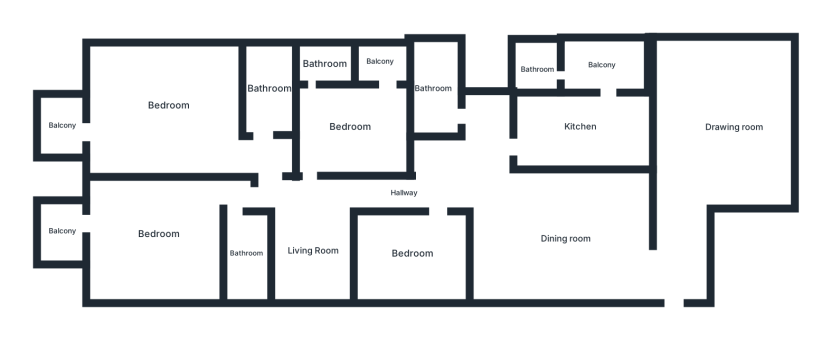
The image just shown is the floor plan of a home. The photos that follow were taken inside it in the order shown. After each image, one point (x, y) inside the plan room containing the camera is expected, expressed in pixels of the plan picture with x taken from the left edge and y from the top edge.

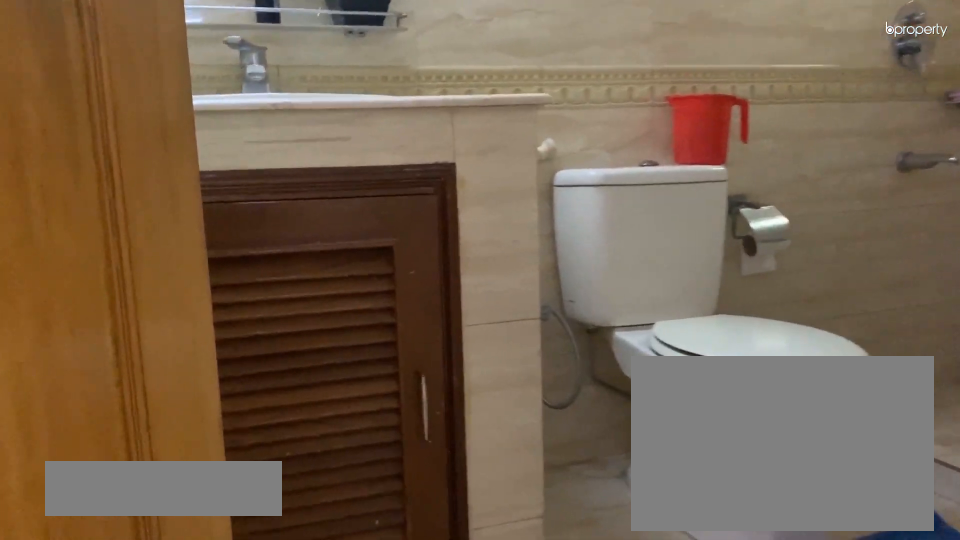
(435, 89)
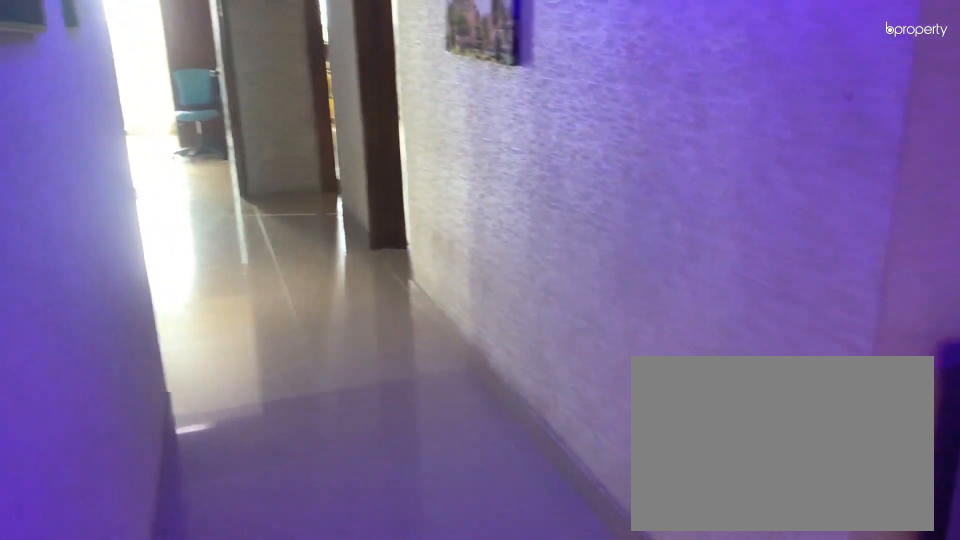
(404, 193)
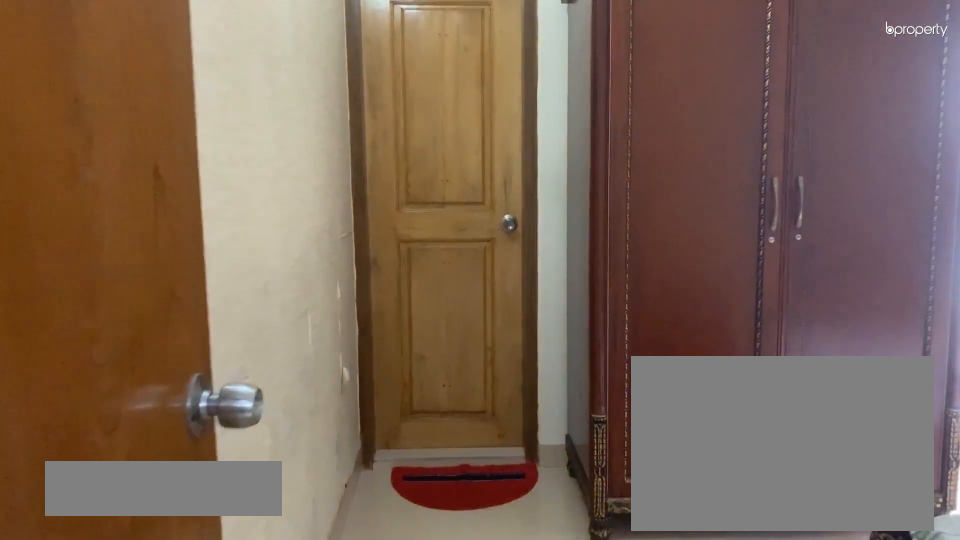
(351, 127)
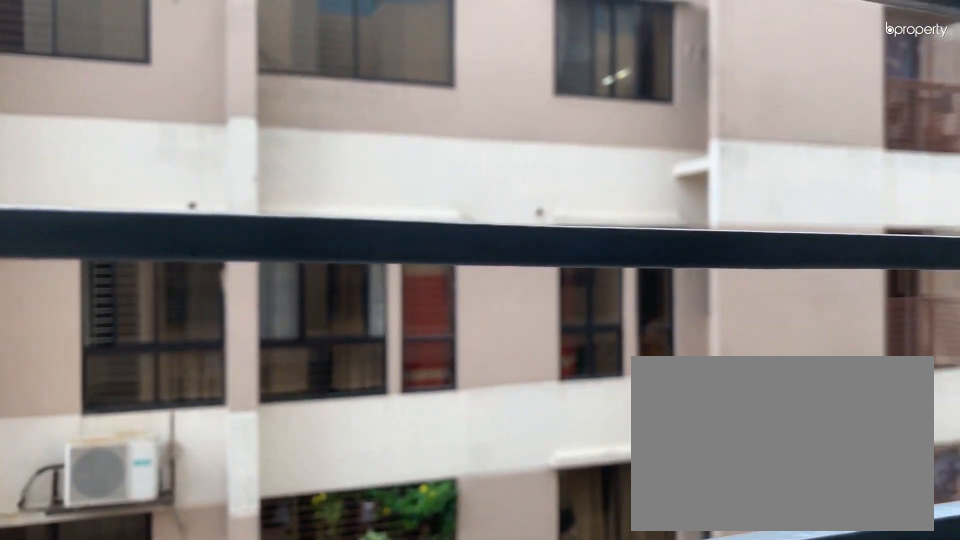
(379, 62)
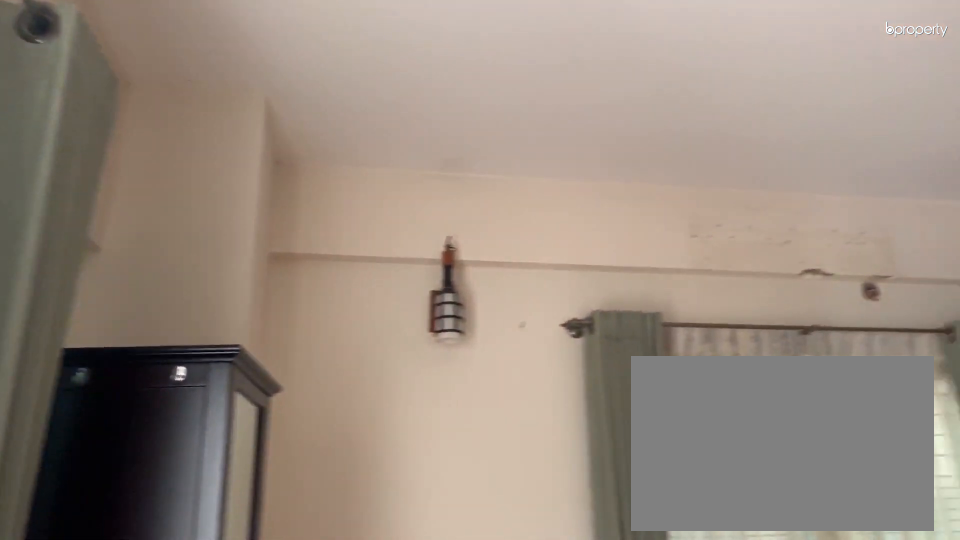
(167, 104)
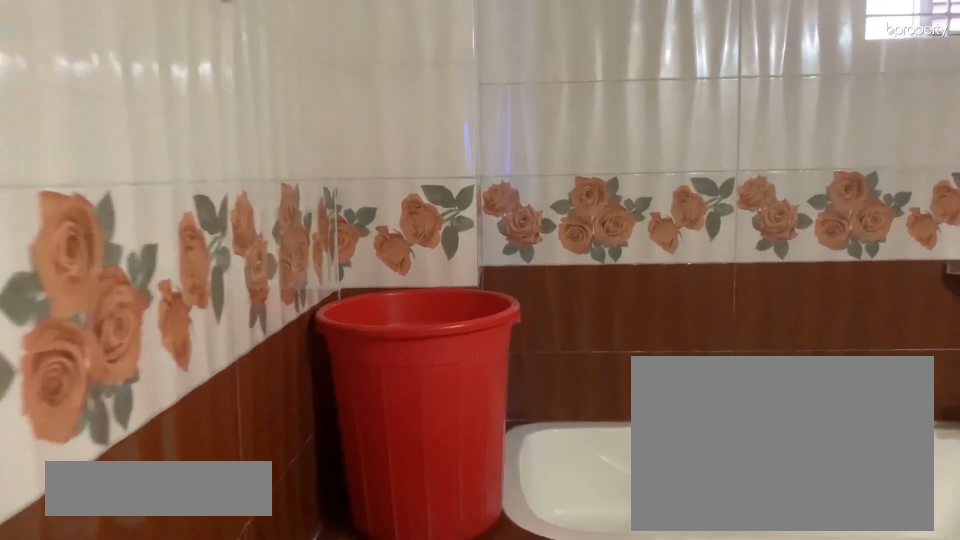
(268, 89)
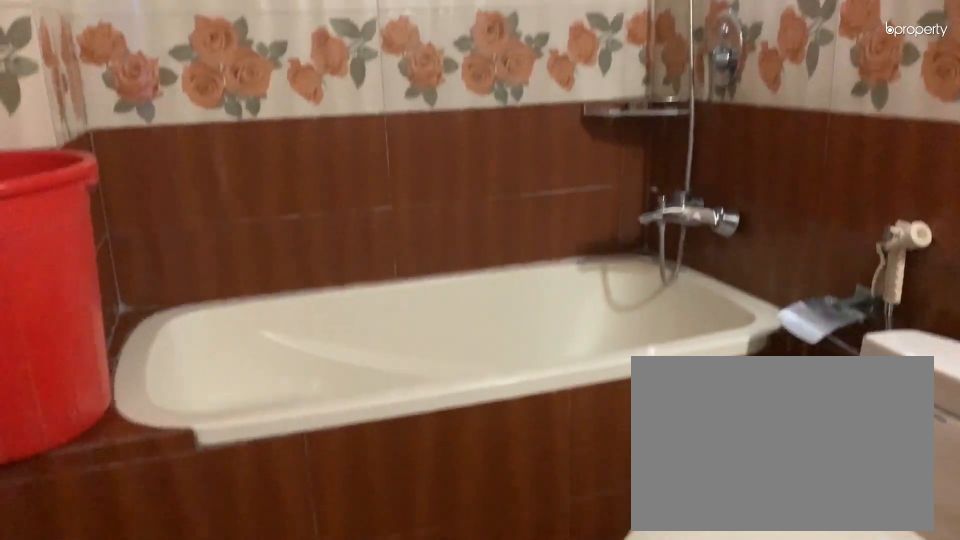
(268, 89)
